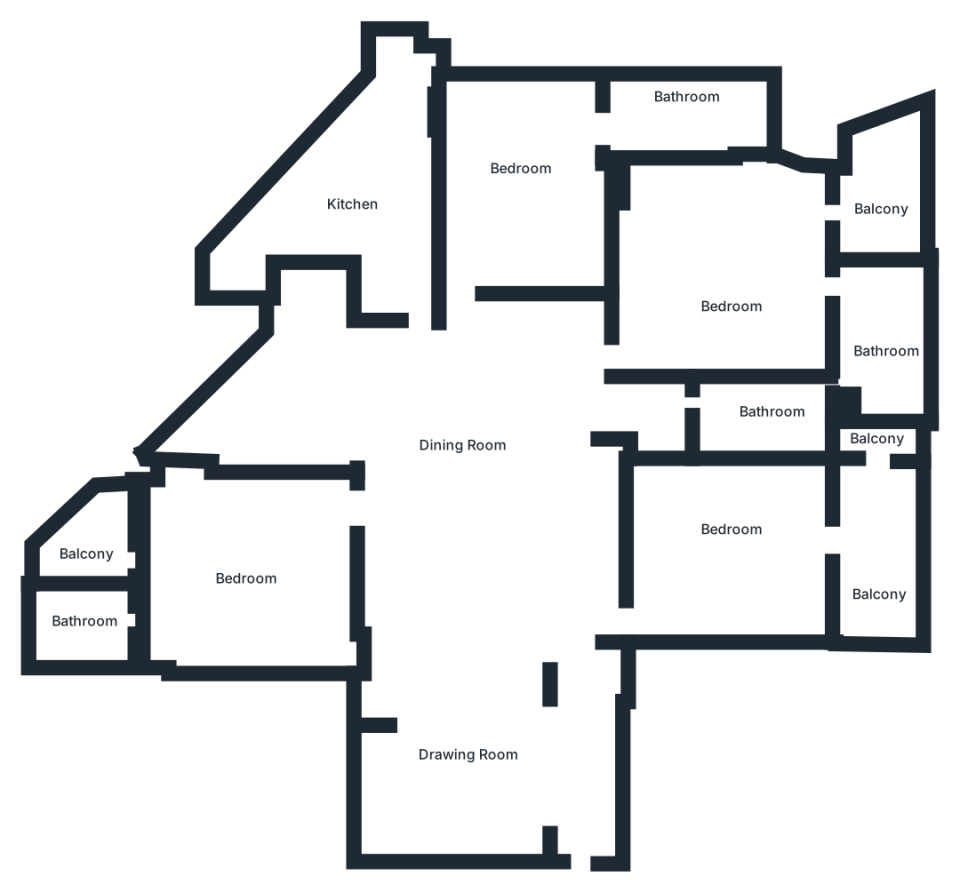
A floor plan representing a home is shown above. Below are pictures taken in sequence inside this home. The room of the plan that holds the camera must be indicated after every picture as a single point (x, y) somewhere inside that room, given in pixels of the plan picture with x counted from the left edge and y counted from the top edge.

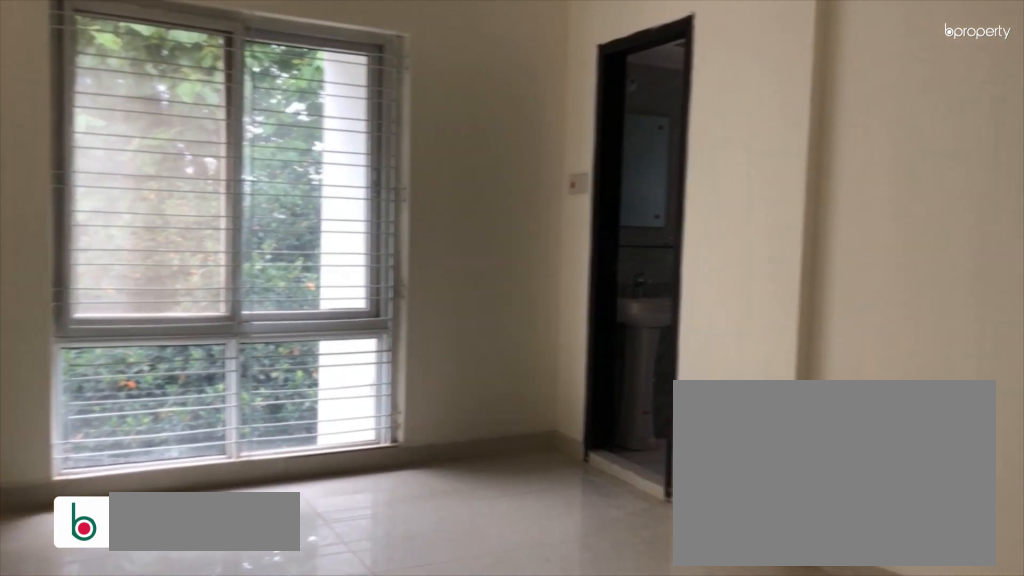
(517, 184)
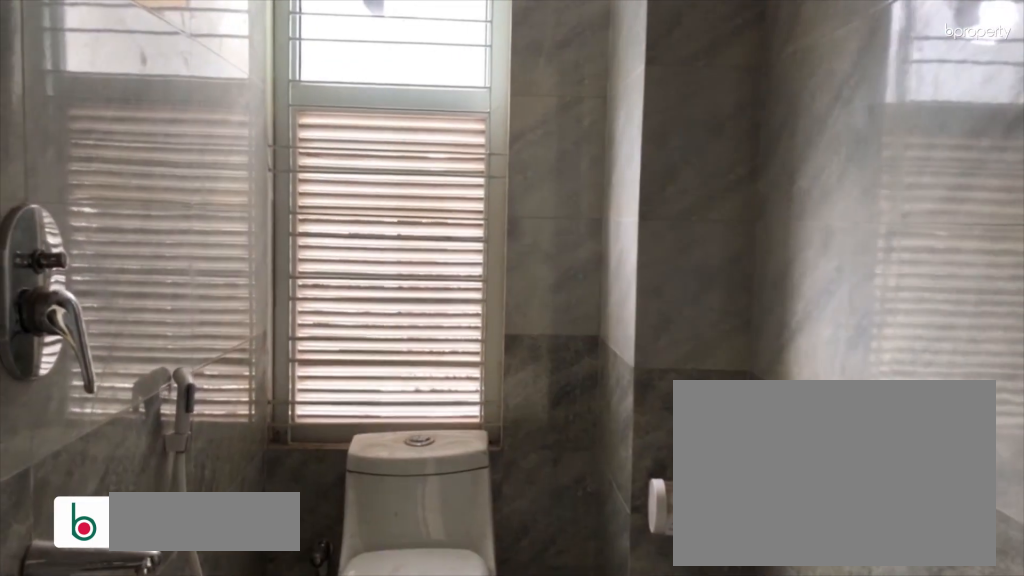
(671, 122)
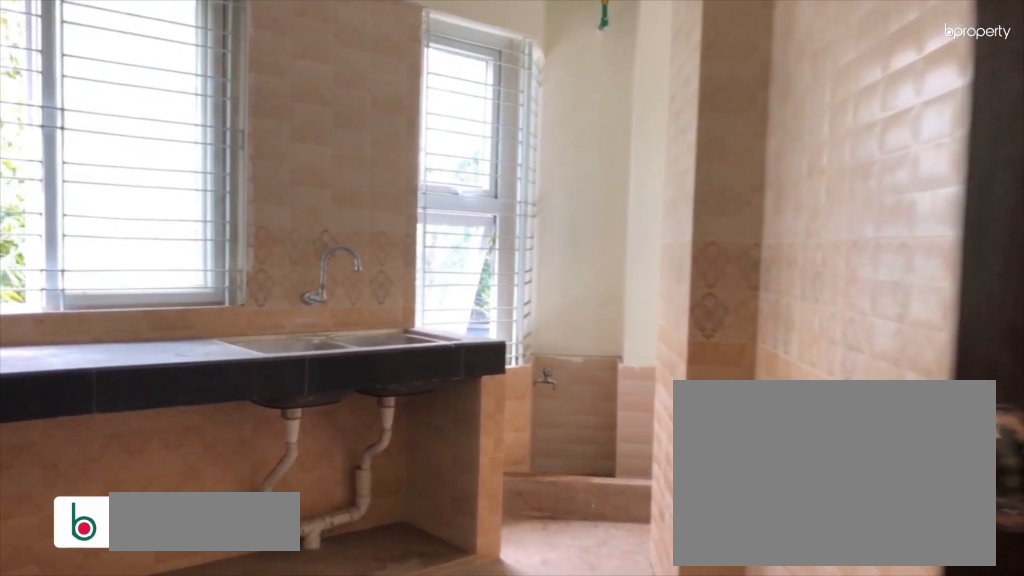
(357, 209)
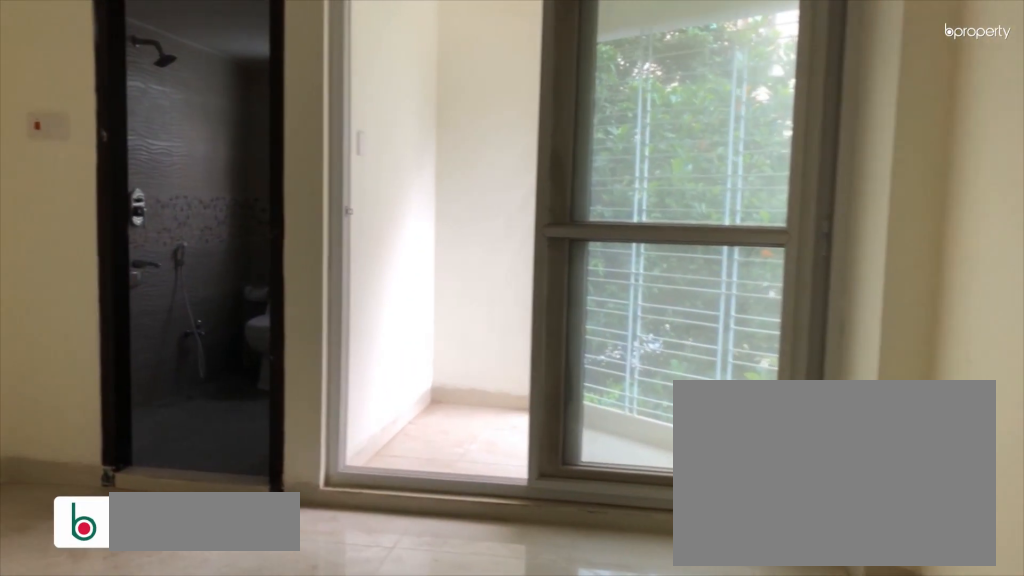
(240, 578)
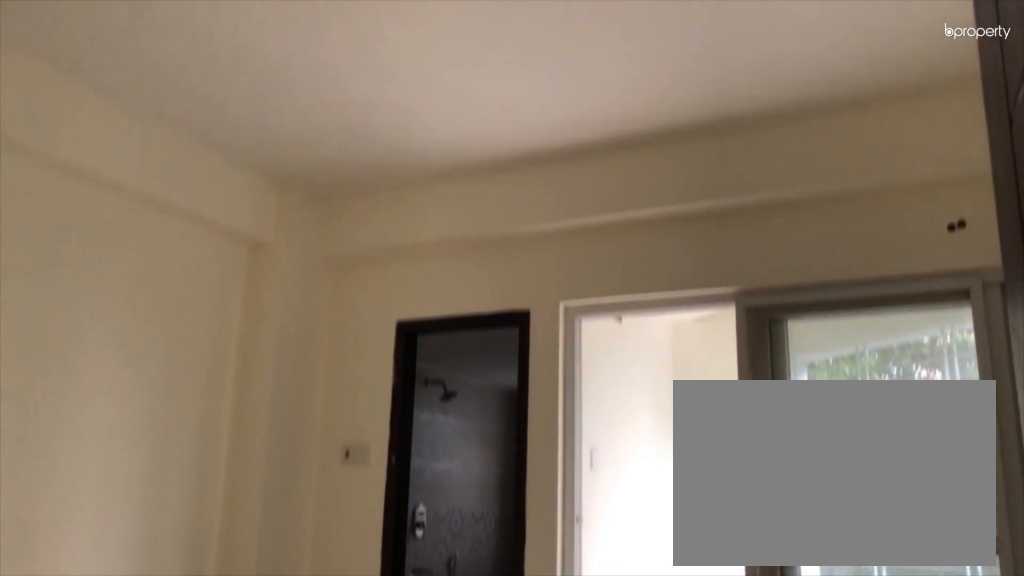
(240, 576)
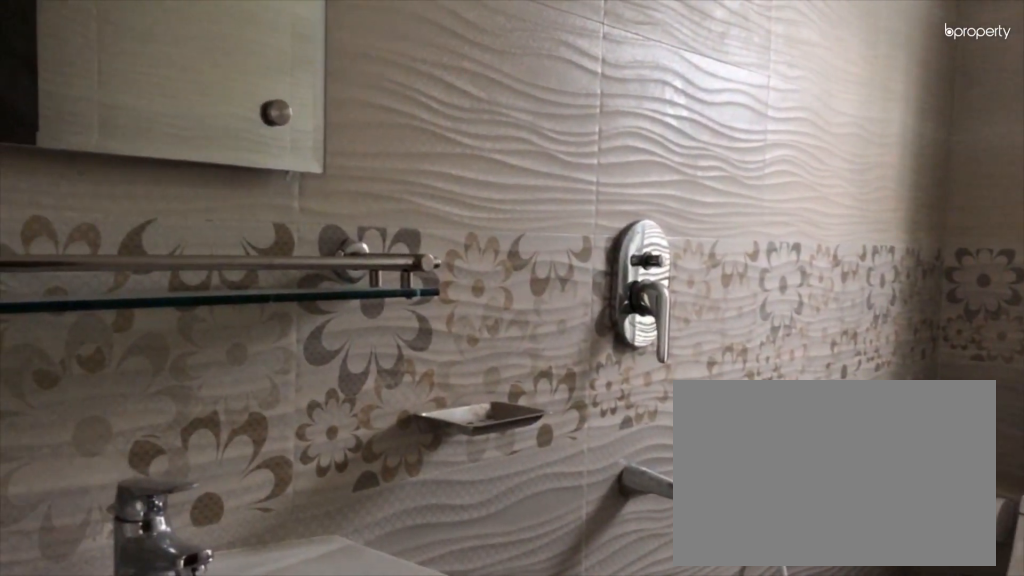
(86, 622)
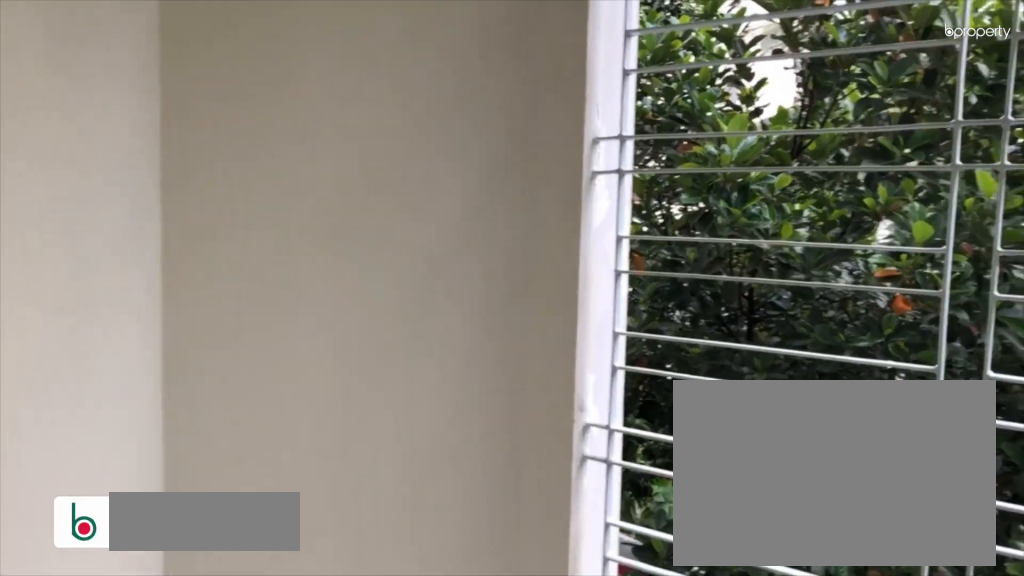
(103, 552)
